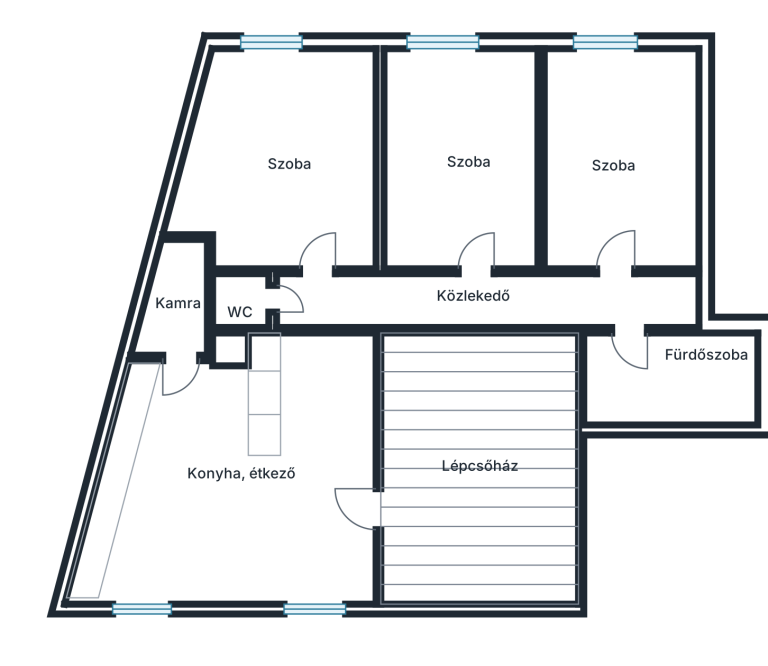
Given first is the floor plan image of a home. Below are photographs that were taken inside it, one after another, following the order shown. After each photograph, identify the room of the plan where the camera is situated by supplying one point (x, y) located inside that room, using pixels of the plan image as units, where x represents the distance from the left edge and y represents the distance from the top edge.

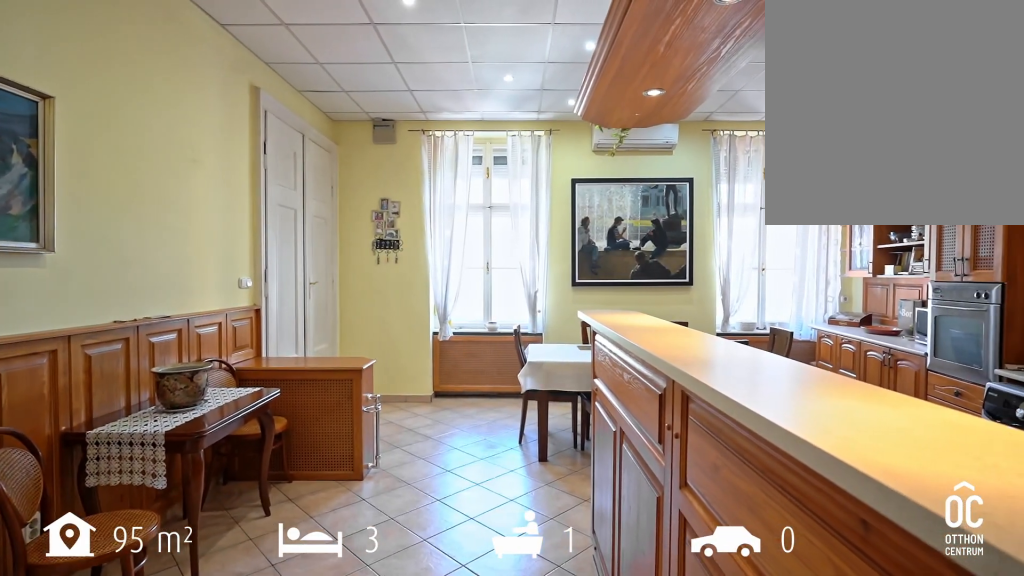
(247, 477)
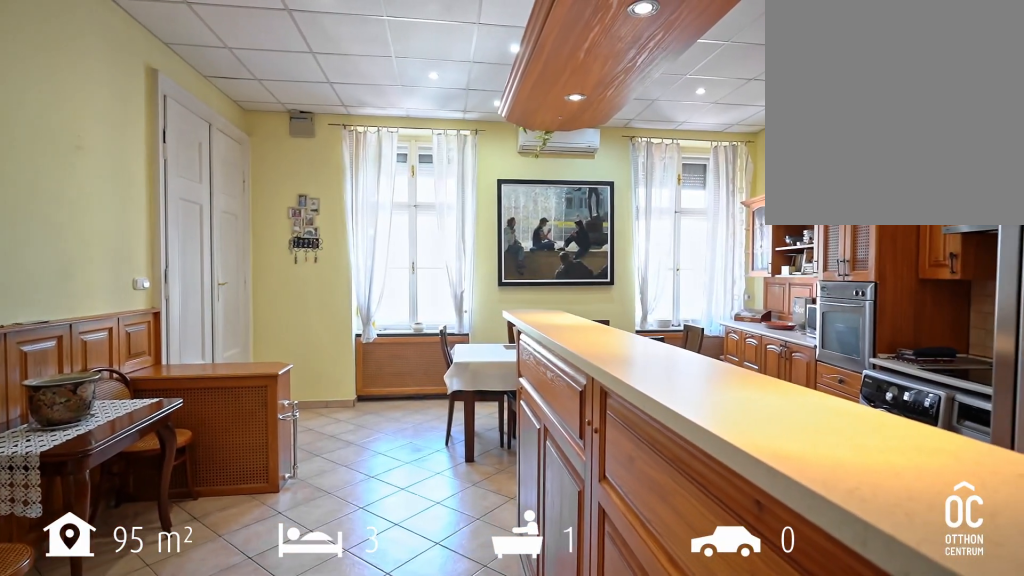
(247, 477)
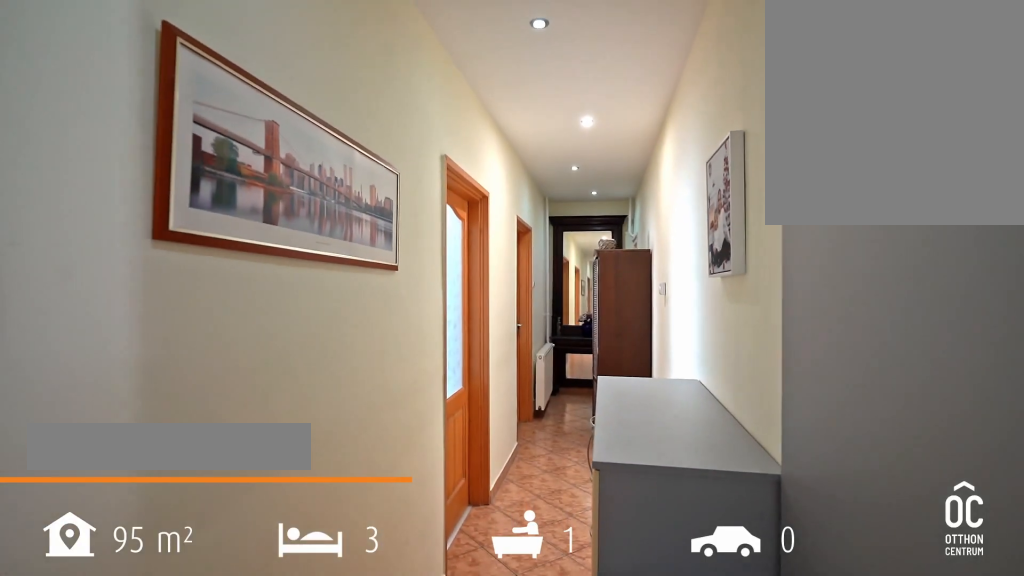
(472, 298)
